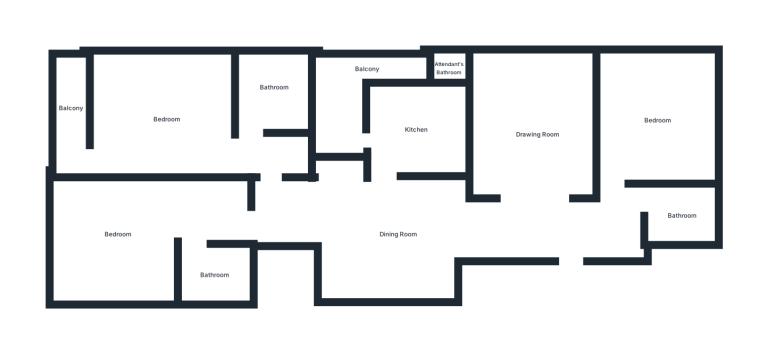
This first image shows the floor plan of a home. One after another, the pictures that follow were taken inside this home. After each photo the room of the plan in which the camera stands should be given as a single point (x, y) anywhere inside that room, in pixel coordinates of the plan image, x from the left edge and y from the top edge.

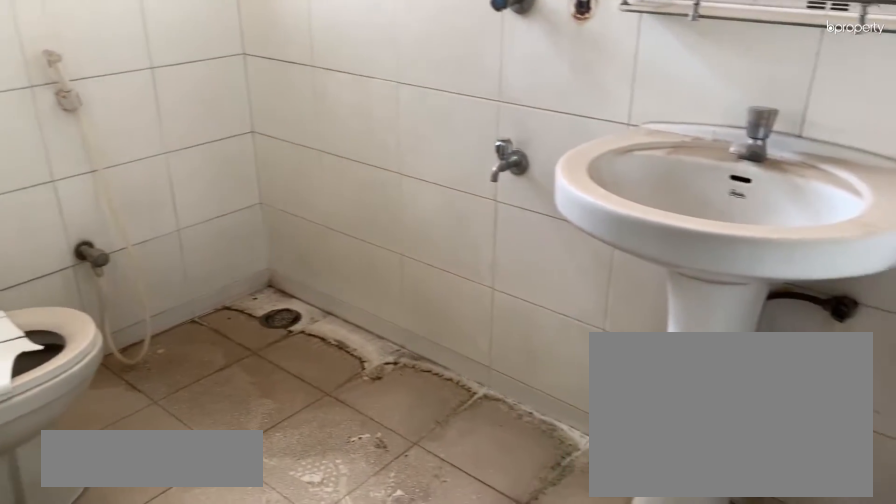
(682, 215)
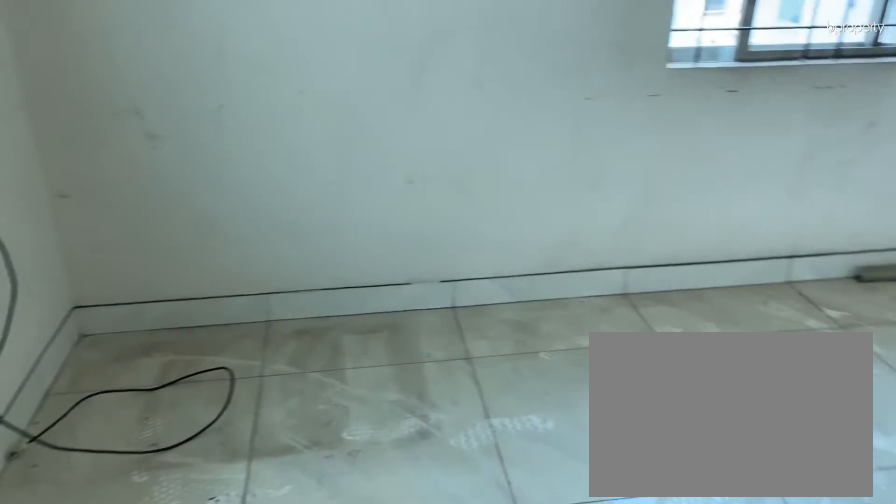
(658, 116)
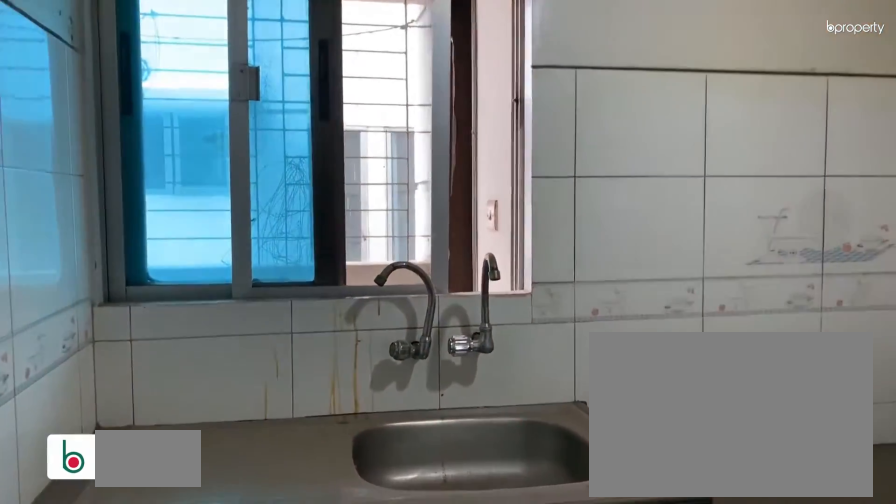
(416, 130)
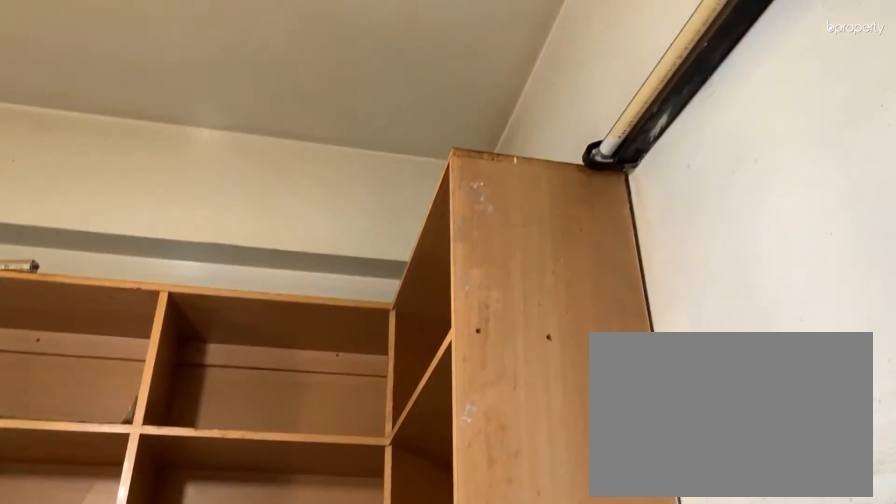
(416, 130)
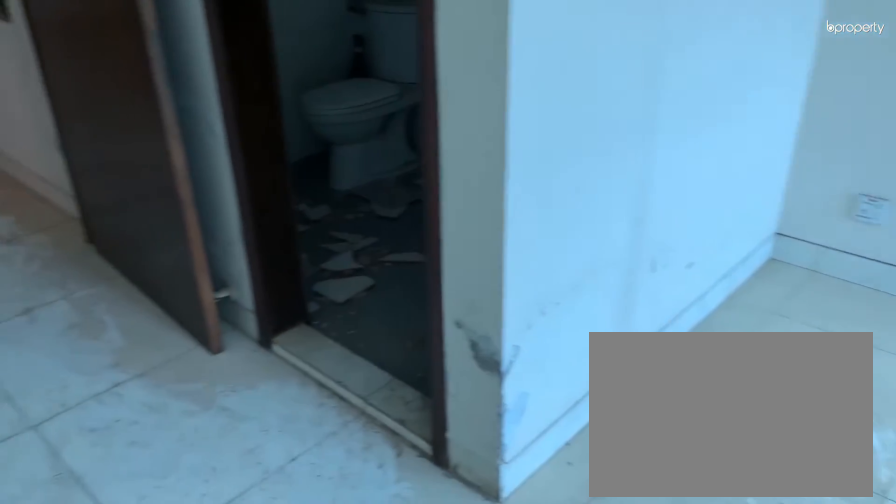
(116, 249)
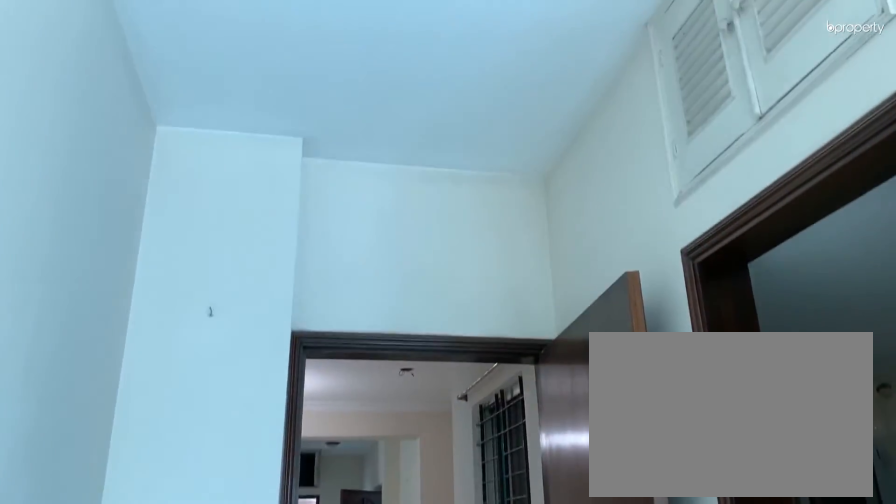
(116, 249)
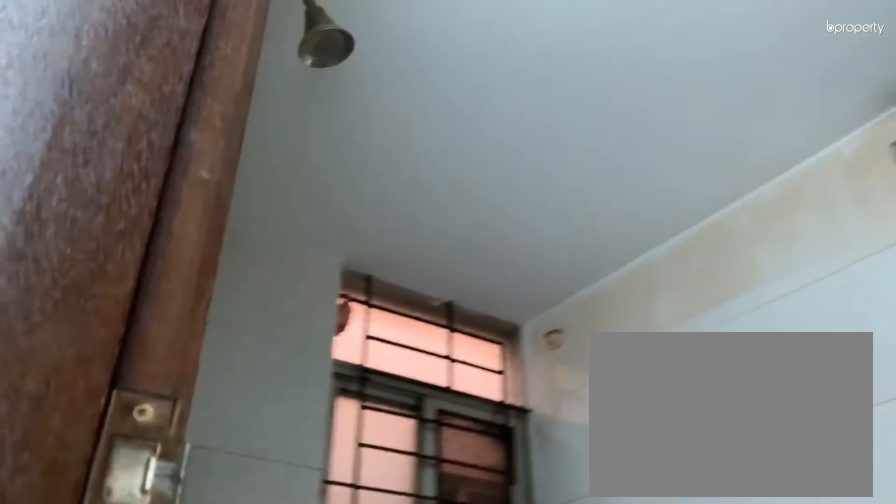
(215, 273)
